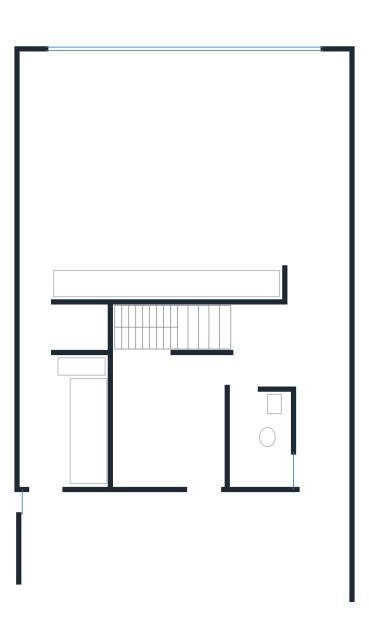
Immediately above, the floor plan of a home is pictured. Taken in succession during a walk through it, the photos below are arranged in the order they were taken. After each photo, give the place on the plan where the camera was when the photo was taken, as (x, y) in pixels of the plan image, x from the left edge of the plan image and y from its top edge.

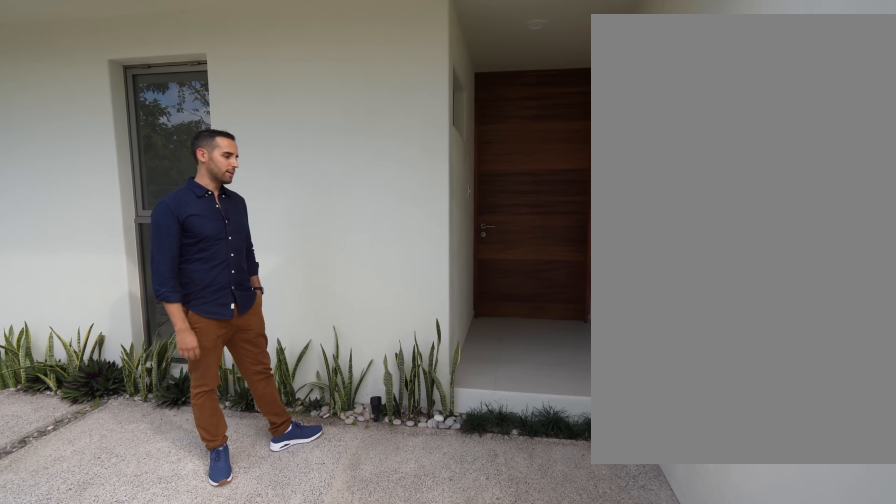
(307, 616)
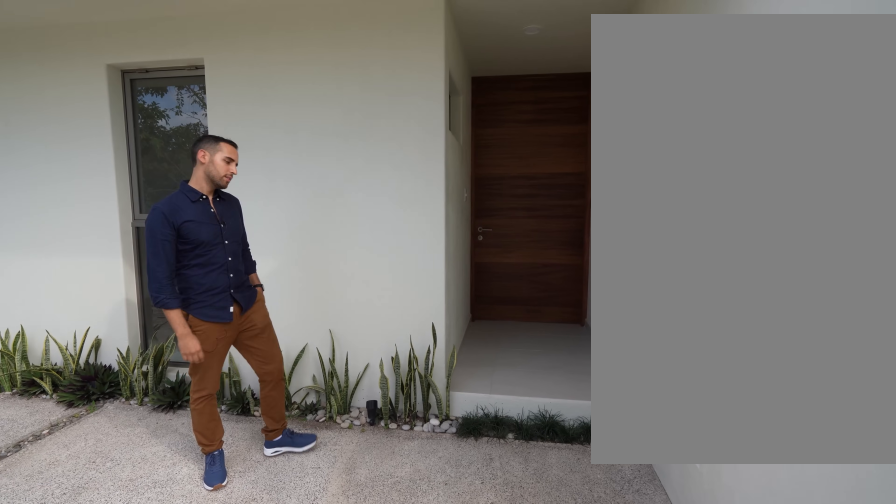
(307, 616)
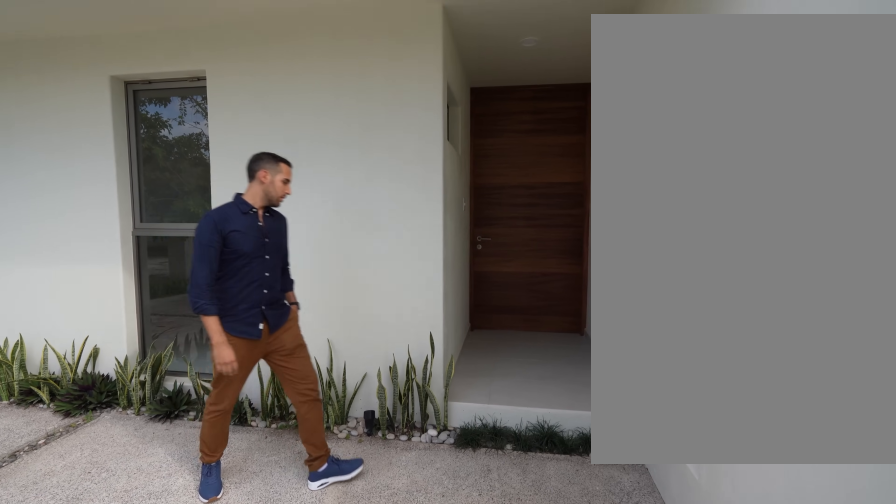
(307, 616)
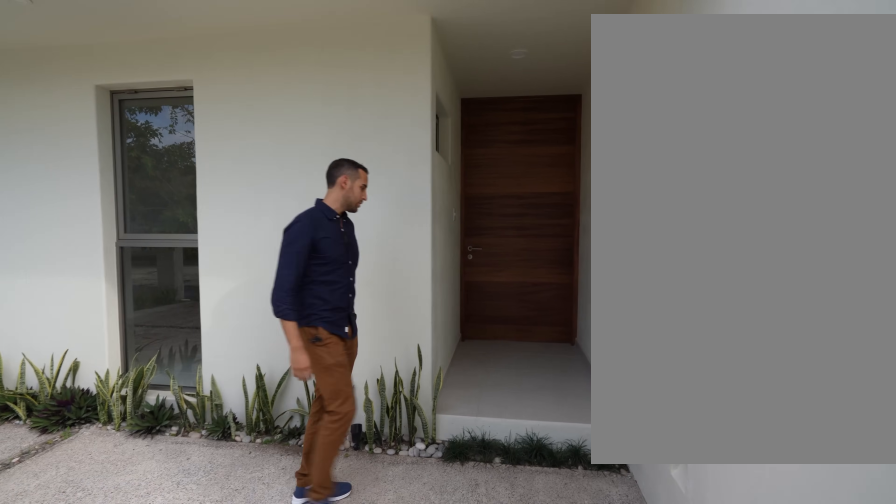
(308, 616)
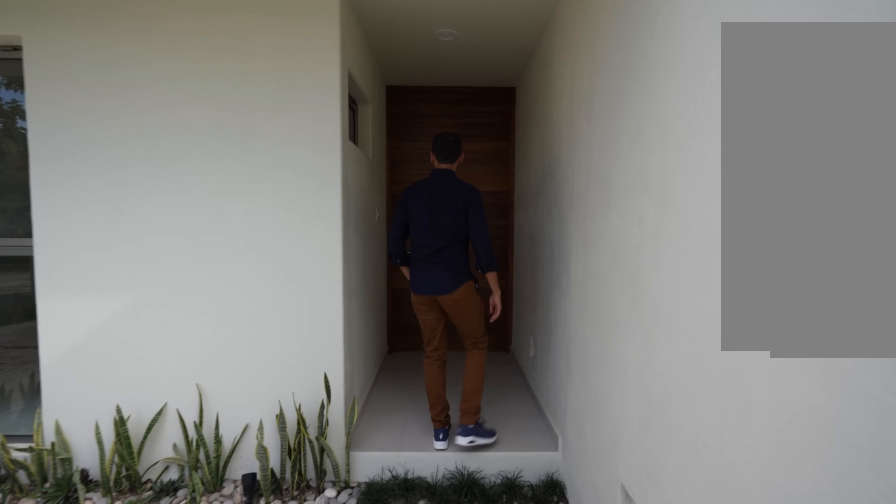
(308, 614)
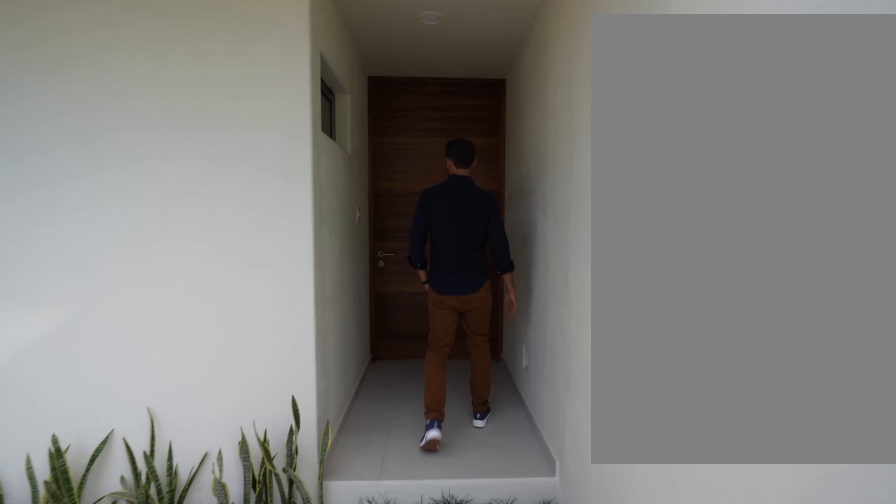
(311, 606)
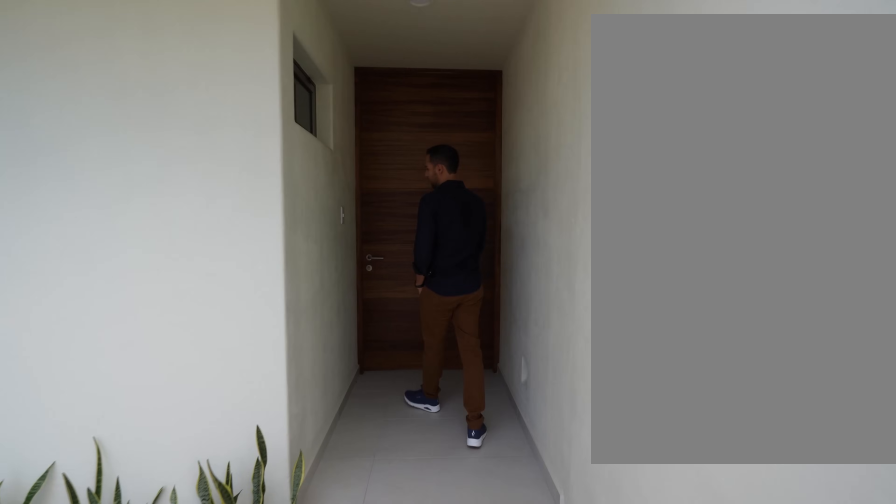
(317, 595)
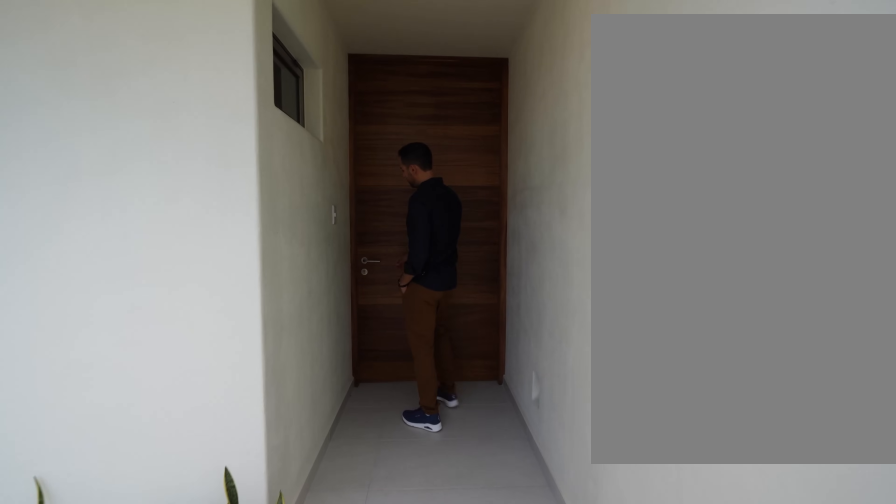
(319, 578)
